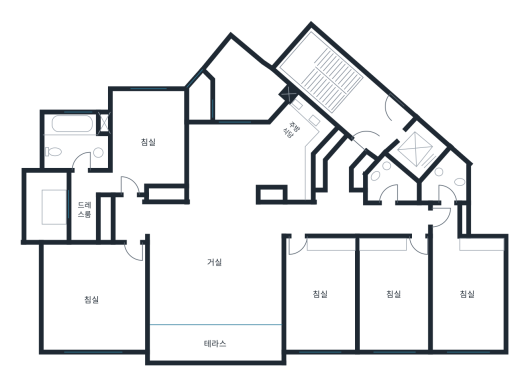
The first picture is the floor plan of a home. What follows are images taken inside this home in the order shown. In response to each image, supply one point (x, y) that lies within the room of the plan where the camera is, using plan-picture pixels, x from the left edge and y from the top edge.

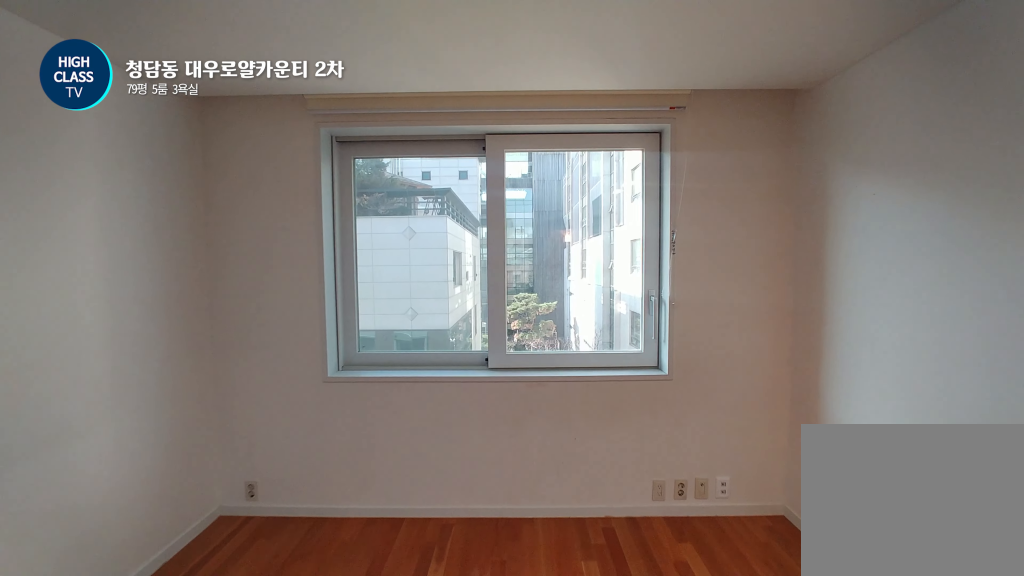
(320, 294)
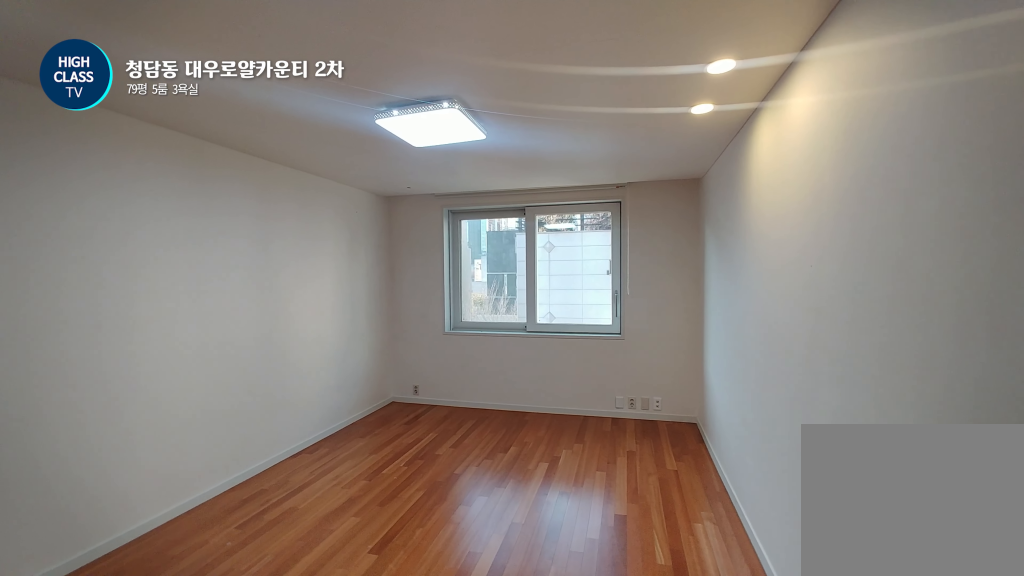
(464, 294)
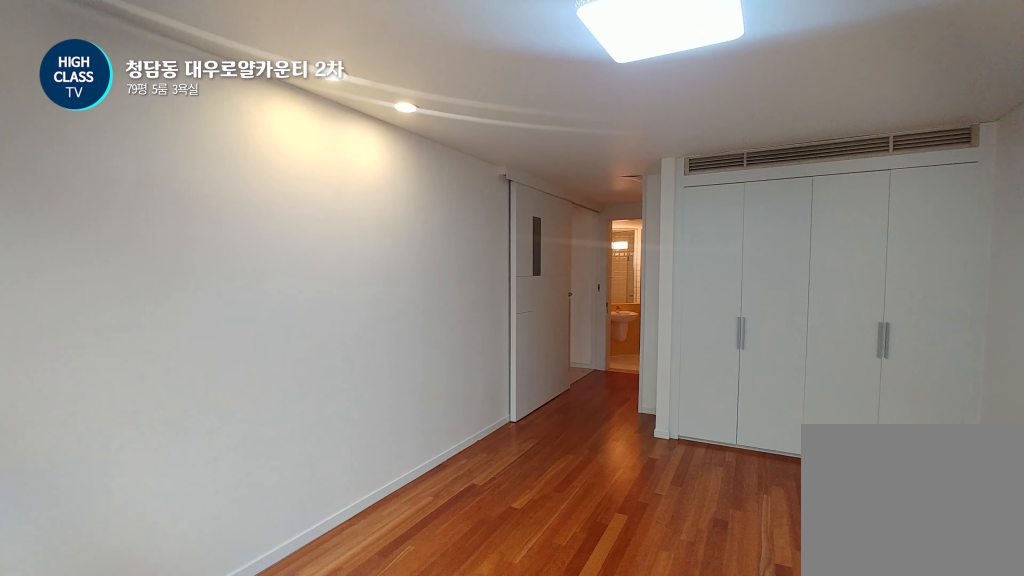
(464, 294)
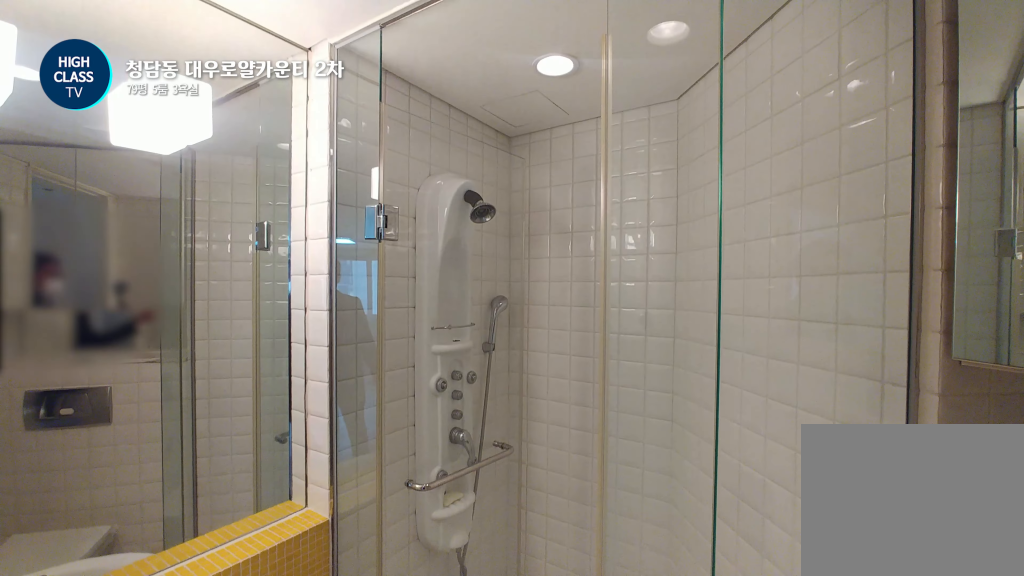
(445, 180)
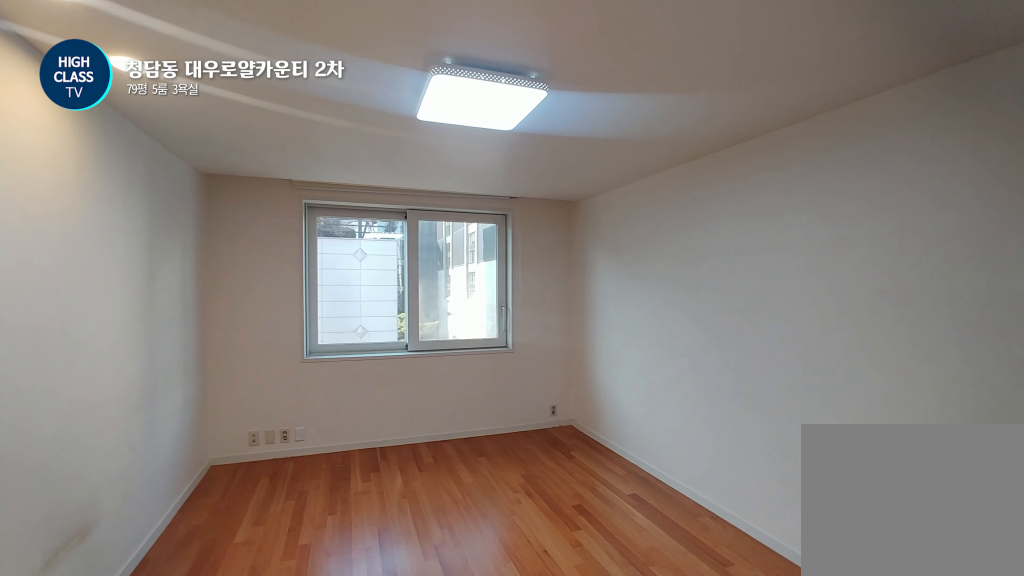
(396, 295)
